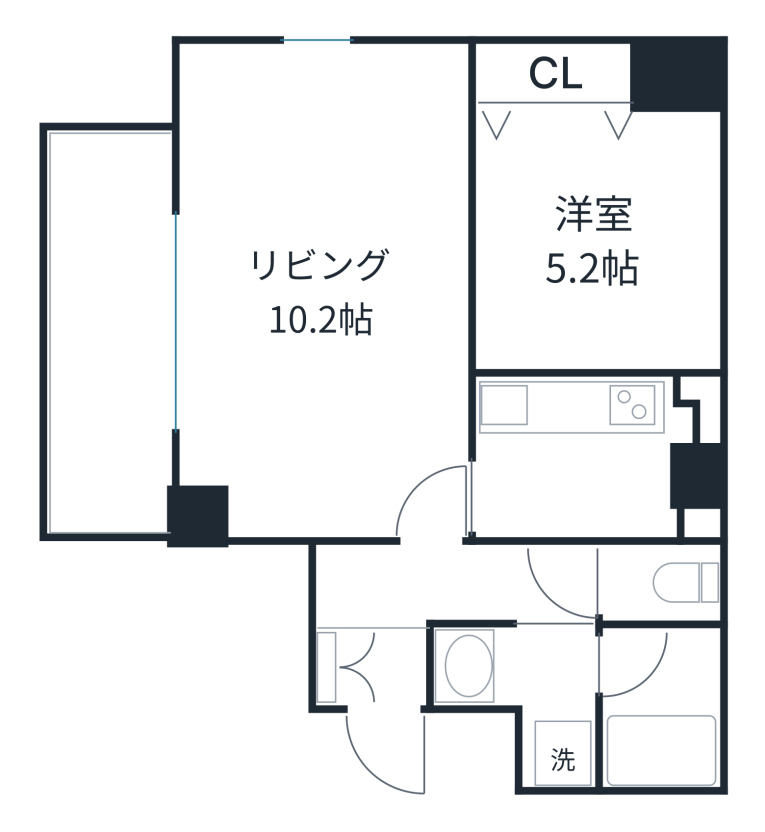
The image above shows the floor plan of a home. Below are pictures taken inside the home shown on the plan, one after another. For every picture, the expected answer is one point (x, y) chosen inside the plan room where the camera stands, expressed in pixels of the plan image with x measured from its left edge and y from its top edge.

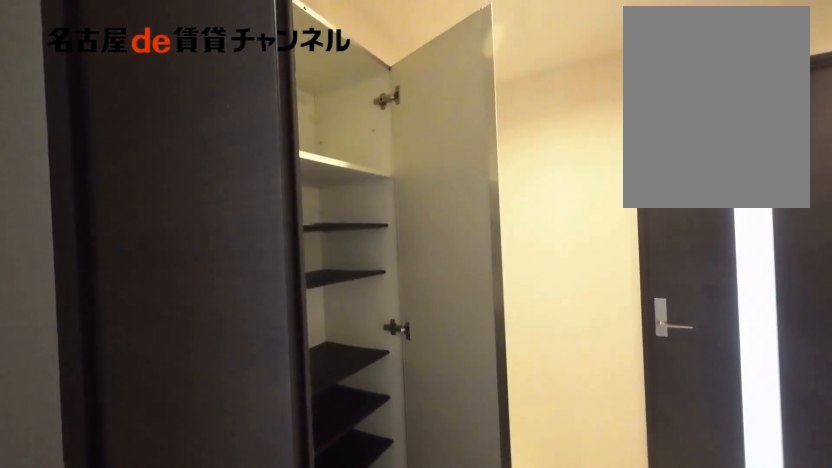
(365, 667)
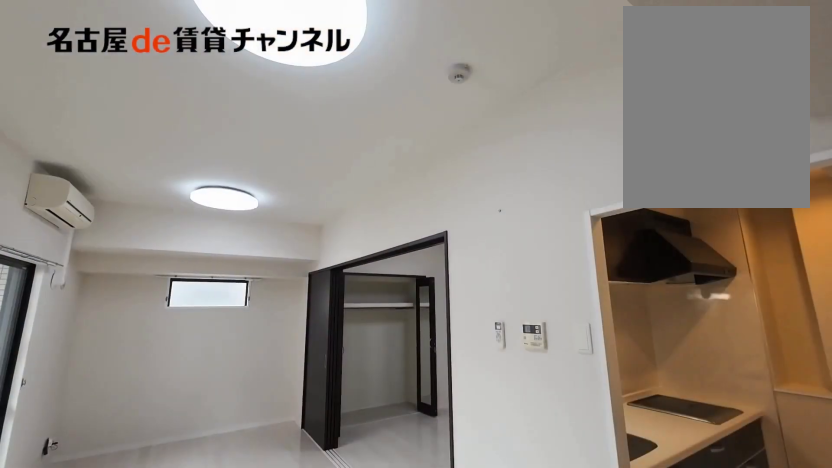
(325, 292)
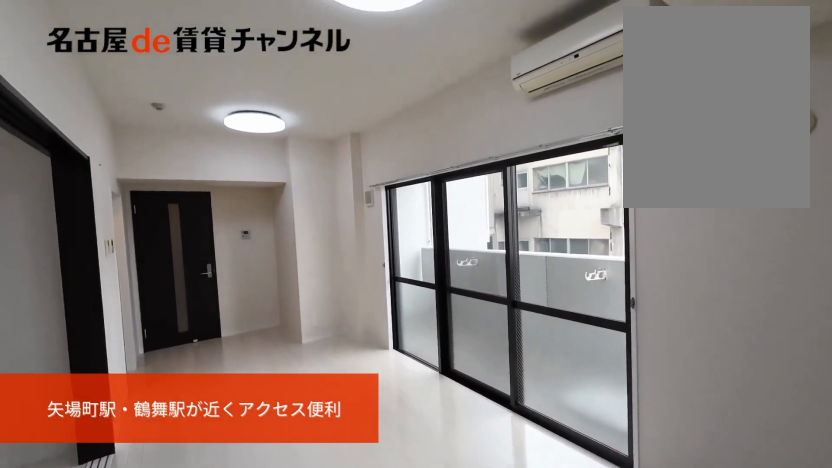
(325, 292)
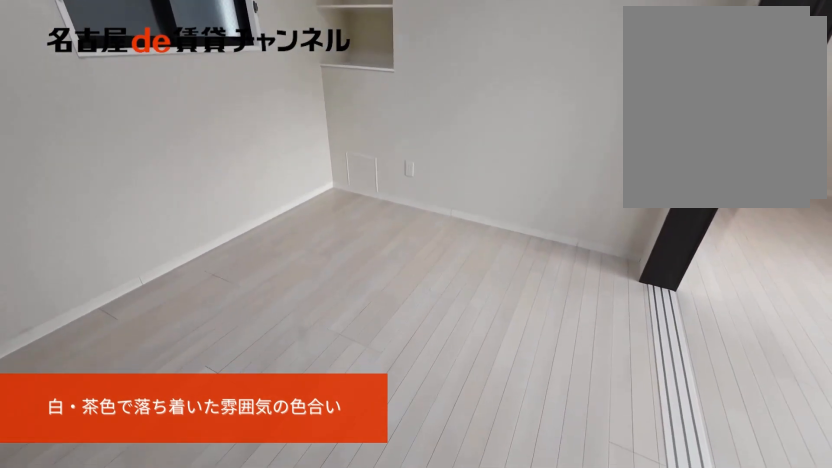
(598, 238)
